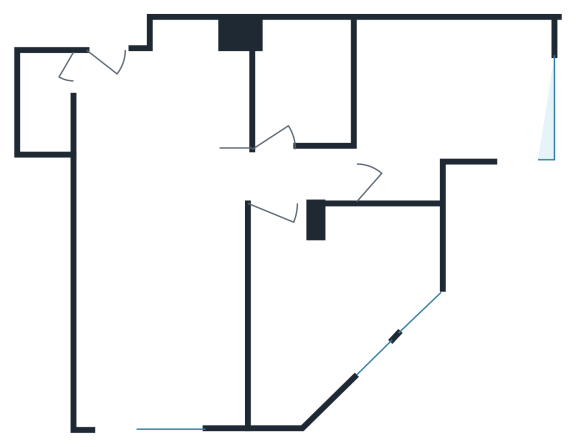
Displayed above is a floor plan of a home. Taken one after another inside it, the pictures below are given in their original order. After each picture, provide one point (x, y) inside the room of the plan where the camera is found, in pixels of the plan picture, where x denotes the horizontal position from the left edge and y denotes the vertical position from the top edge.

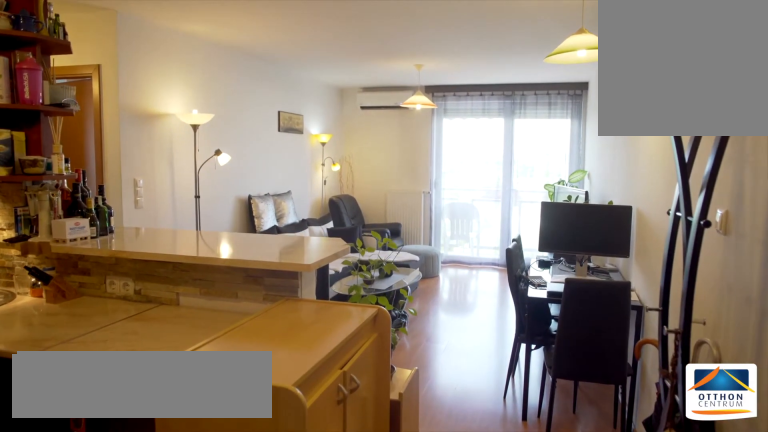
(107, 81)
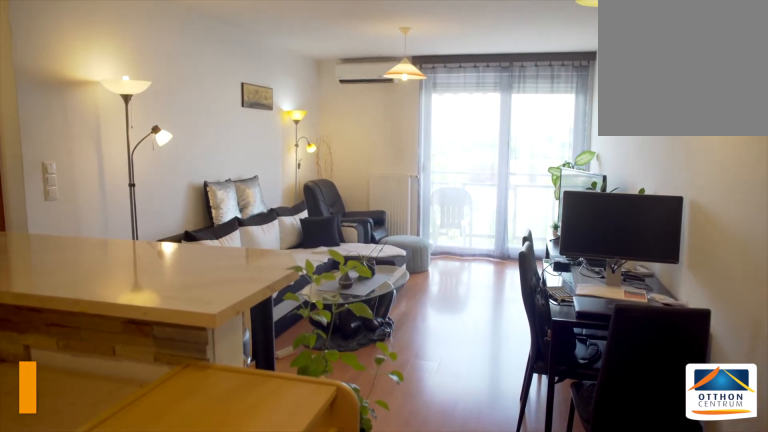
(107, 81)
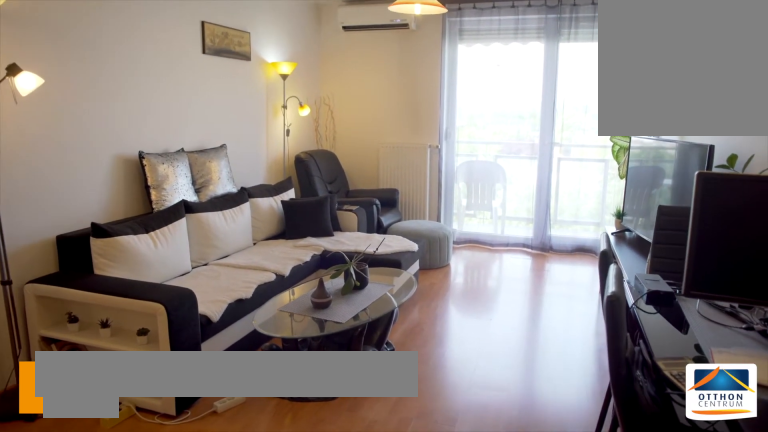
(159, 303)
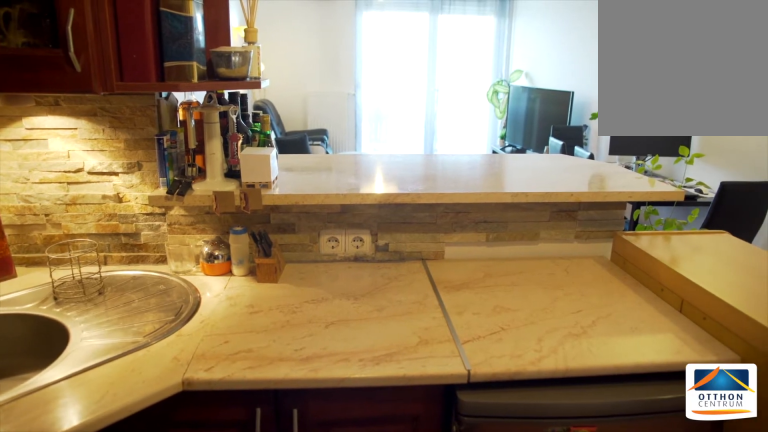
(158, 123)
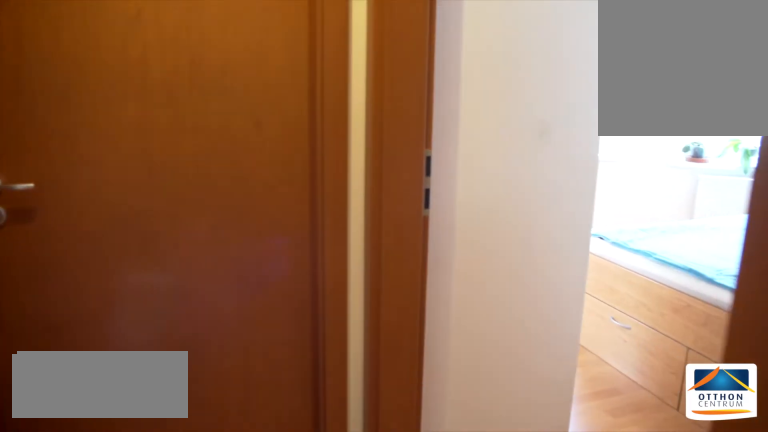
(241, 182)
